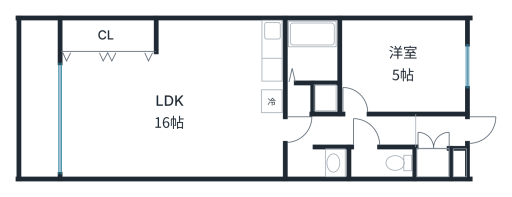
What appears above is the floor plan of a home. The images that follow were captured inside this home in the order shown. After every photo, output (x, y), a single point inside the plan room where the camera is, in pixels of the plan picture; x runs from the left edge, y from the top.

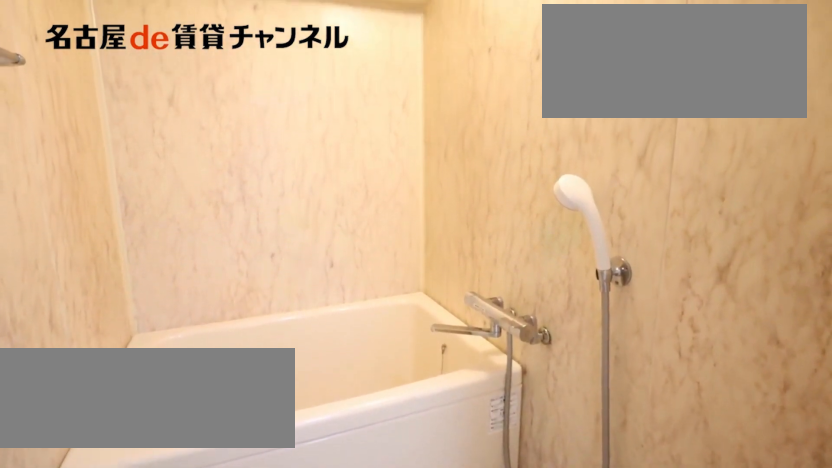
(312, 50)
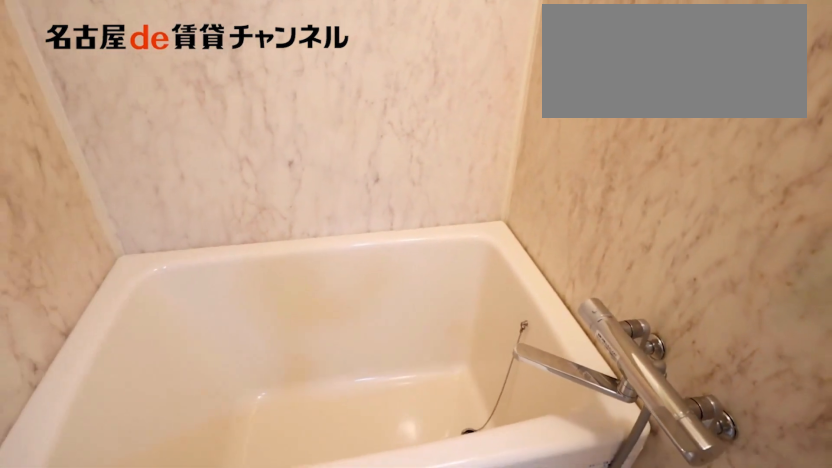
(312, 50)
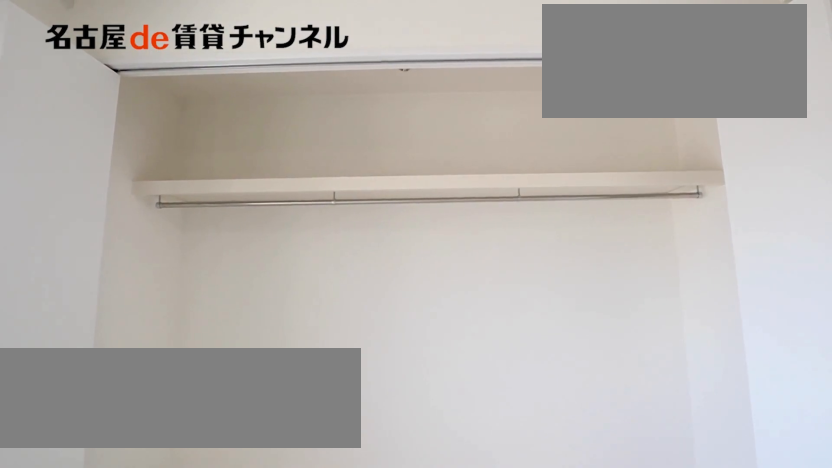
(108, 36)
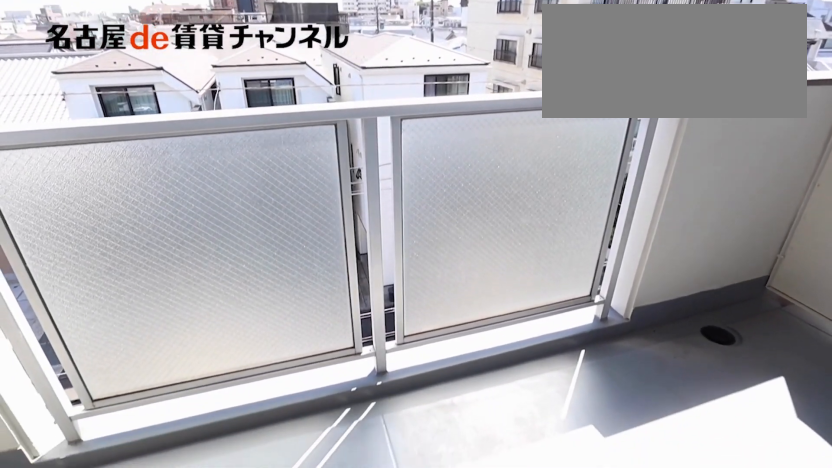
(39, 98)
